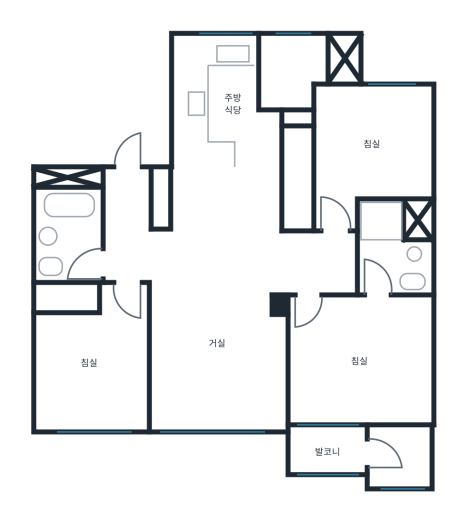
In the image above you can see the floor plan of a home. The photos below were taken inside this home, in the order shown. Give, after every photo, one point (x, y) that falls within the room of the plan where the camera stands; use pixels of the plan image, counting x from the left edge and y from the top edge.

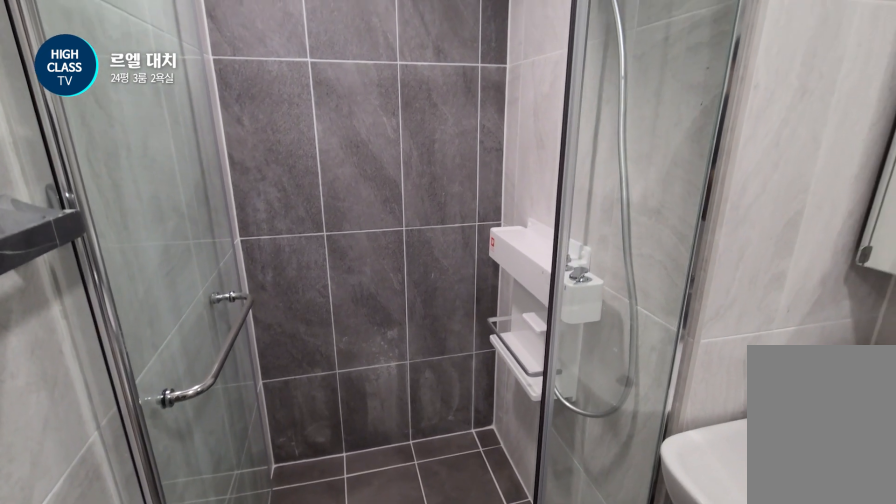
(394, 249)
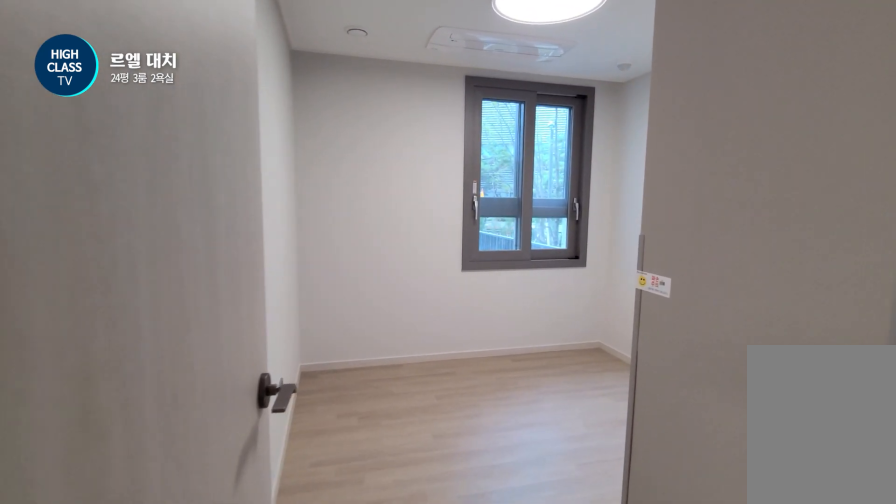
(321, 264)
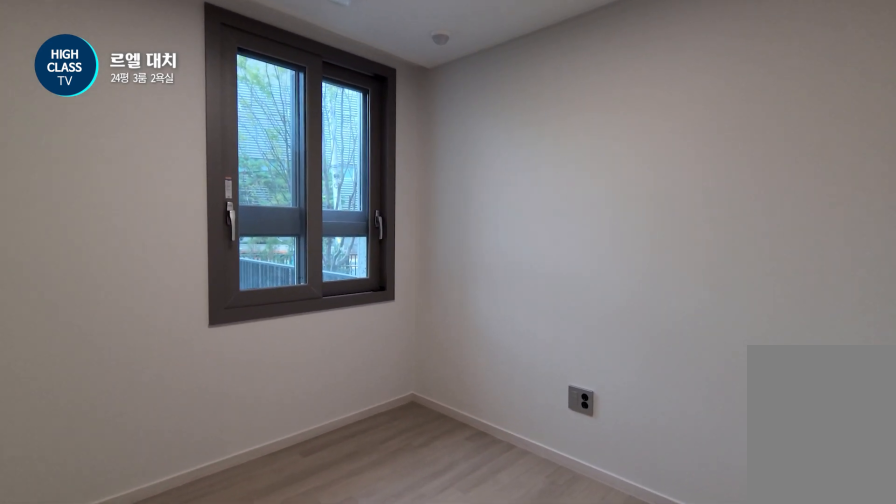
(367, 148)
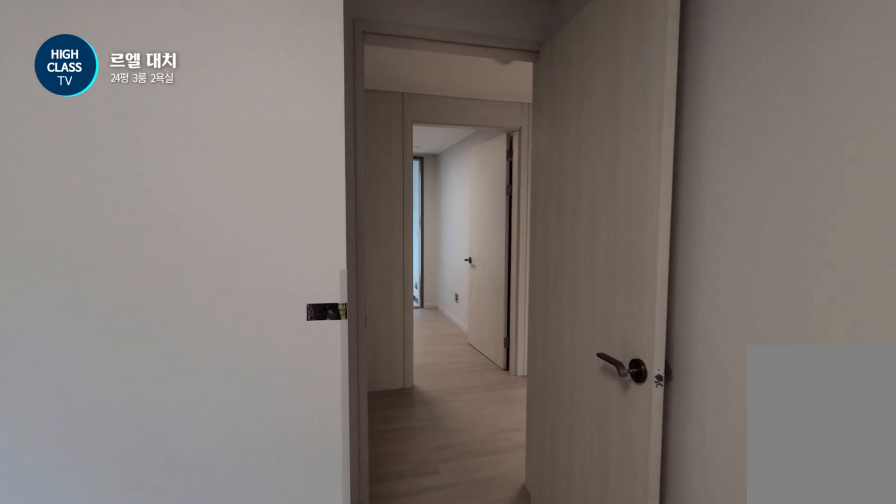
(367, 148)
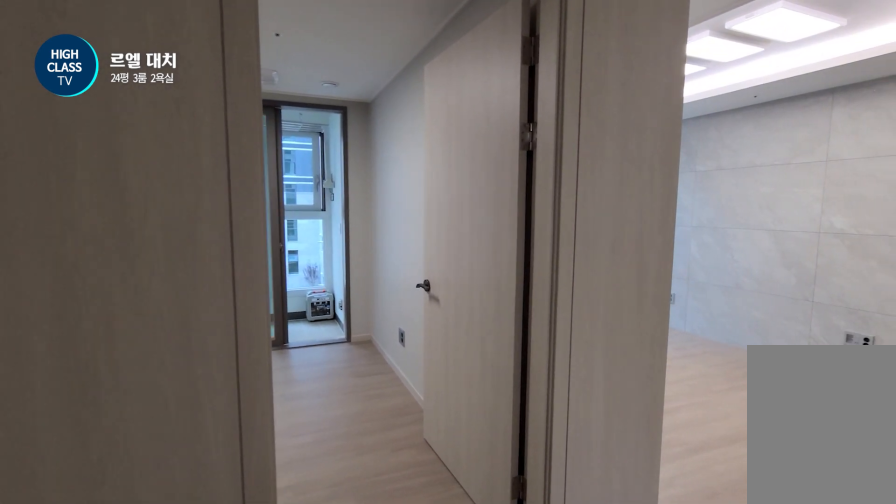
(322, 263)
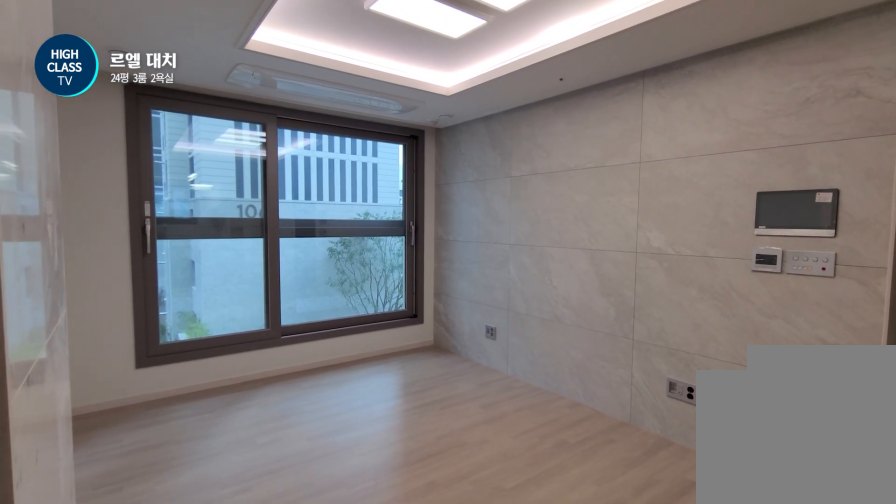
(217, 330)
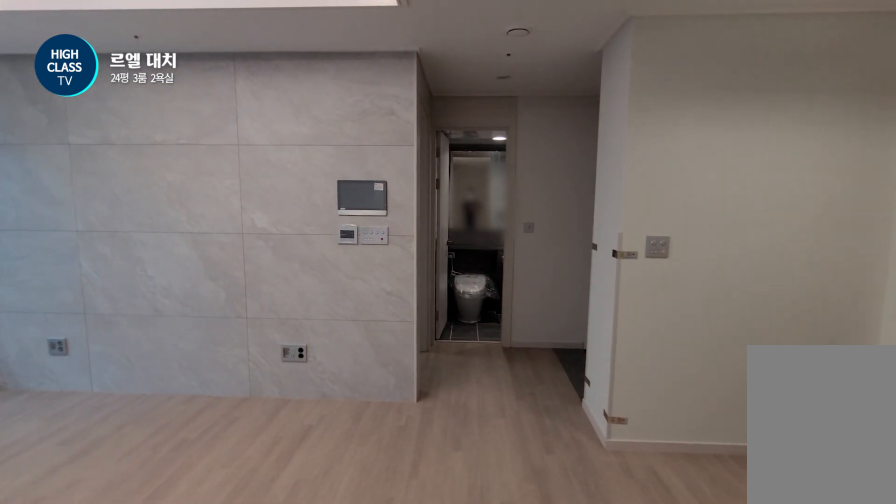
(217, 330)
